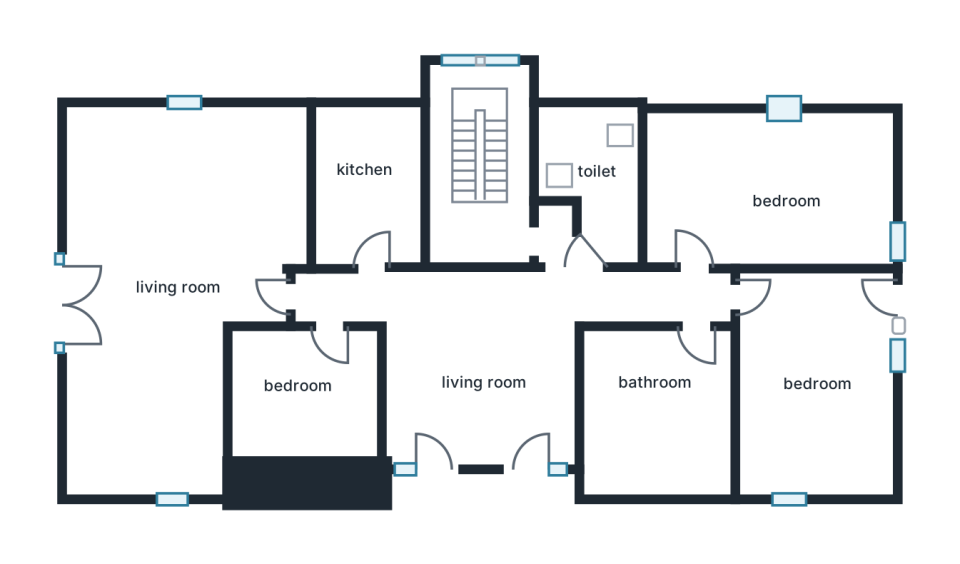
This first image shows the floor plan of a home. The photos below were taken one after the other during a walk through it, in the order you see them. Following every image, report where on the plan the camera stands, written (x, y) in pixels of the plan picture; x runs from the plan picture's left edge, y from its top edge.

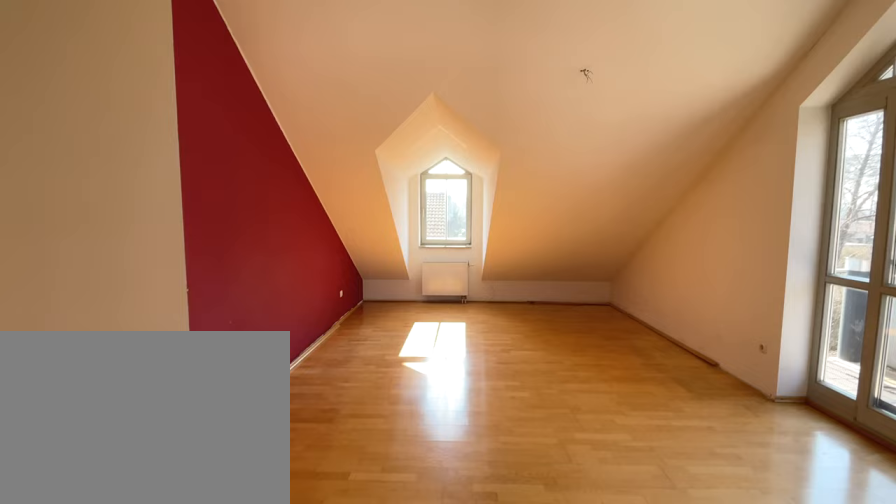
(136, 294)
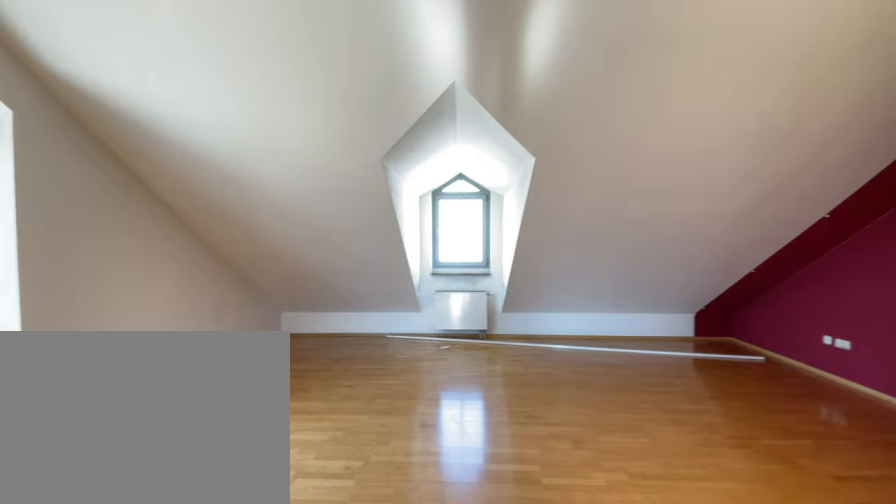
(201, 238)
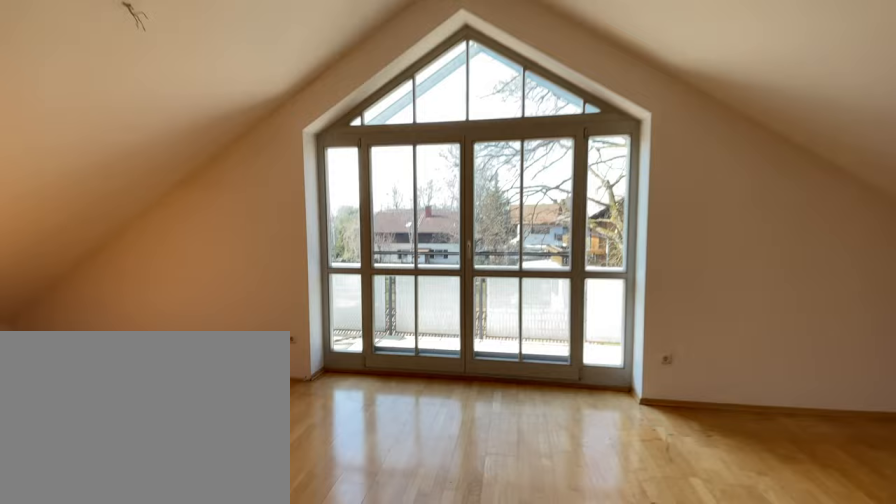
(94, 286)
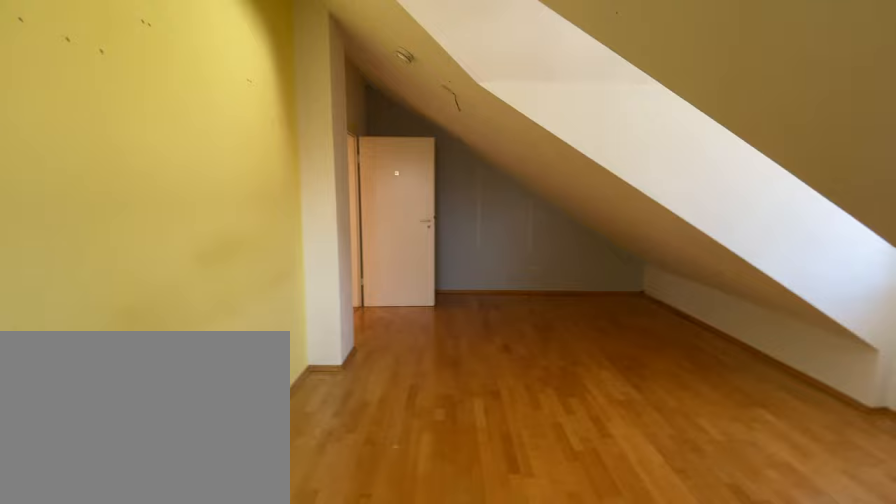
(843, 210)
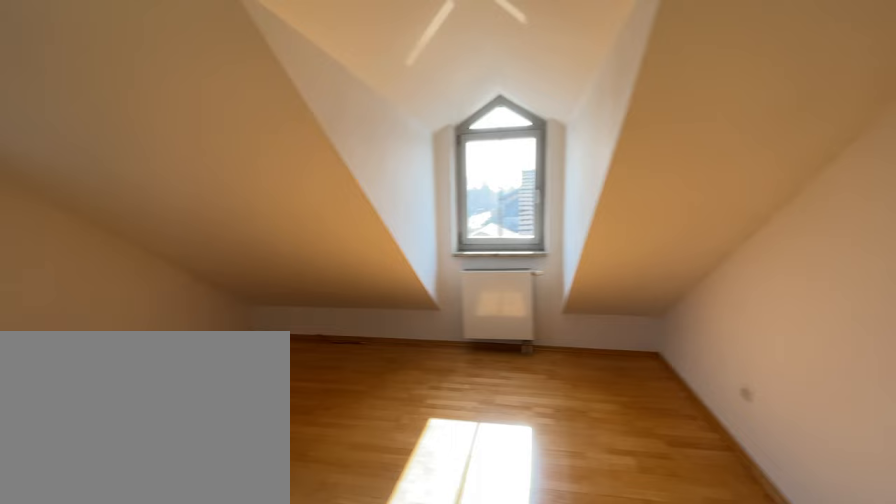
(783, 372)
